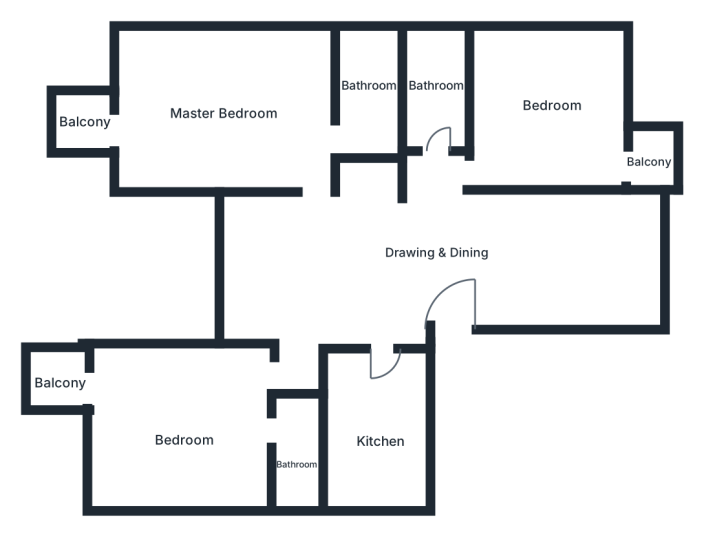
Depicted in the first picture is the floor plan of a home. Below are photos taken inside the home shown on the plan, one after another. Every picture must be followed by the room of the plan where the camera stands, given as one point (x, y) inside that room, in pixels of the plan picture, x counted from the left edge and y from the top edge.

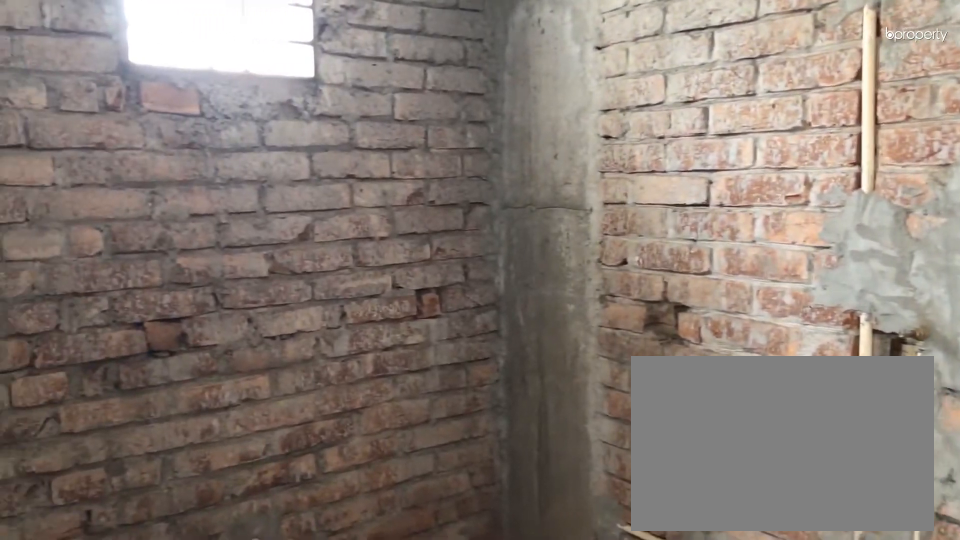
(369, 74)
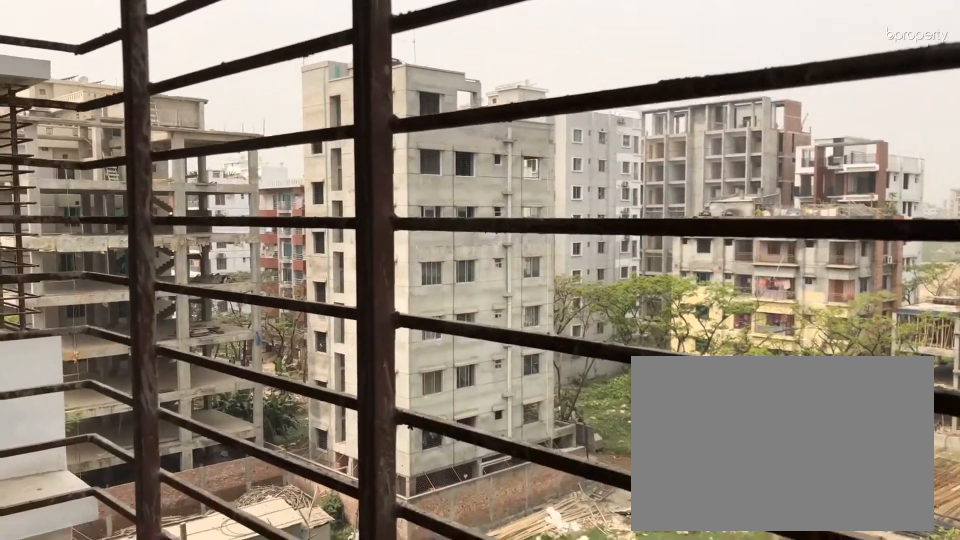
(88, 125)
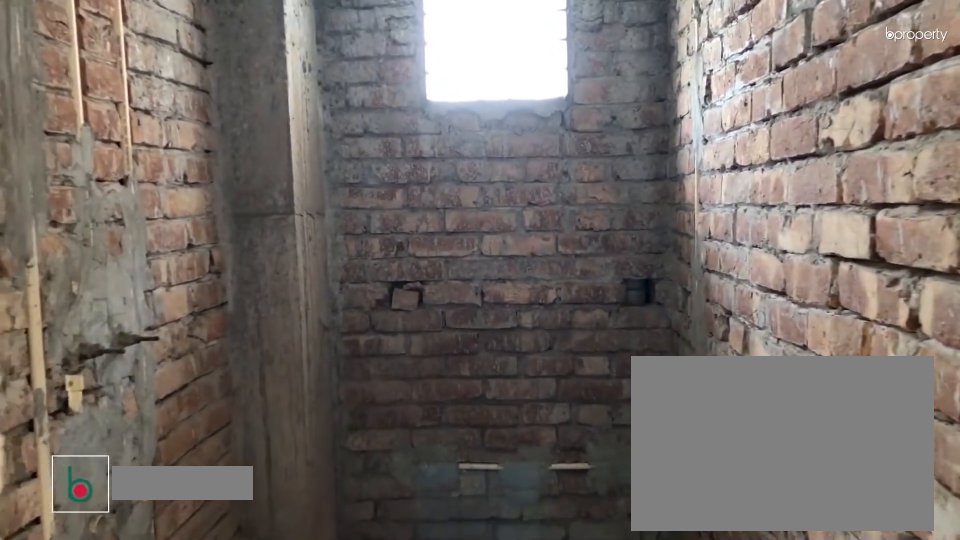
(431, 84)
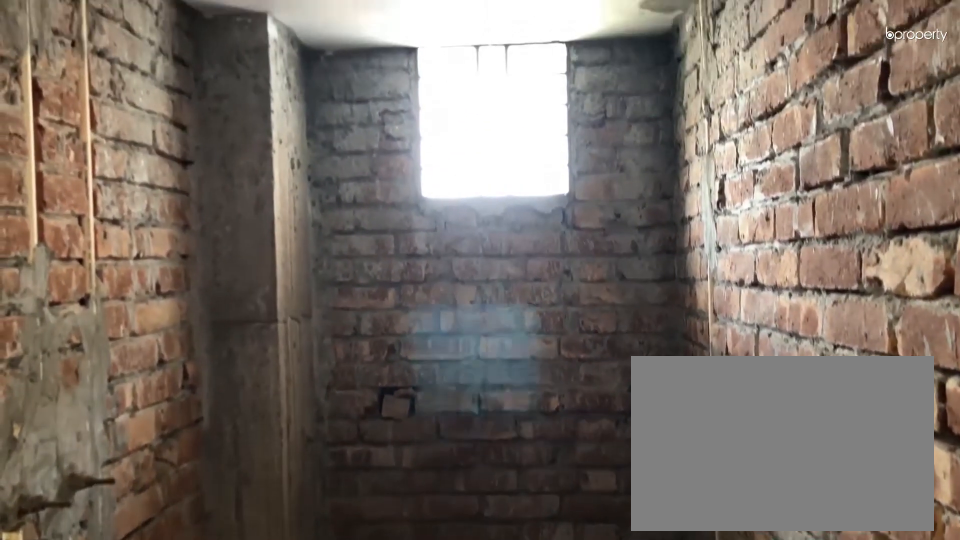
(431, 84)
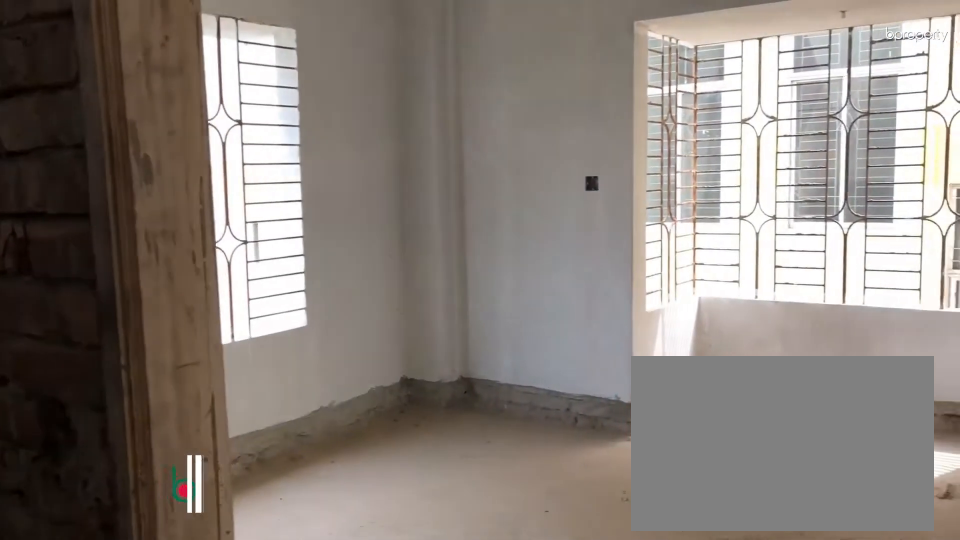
(494, 169)
